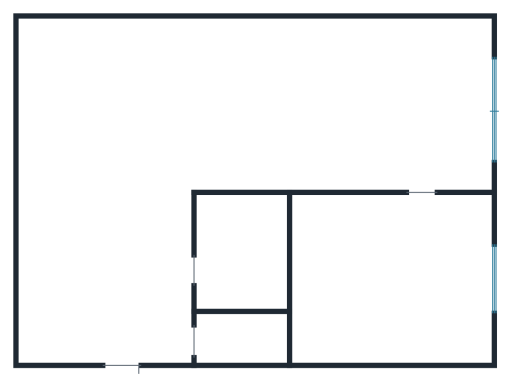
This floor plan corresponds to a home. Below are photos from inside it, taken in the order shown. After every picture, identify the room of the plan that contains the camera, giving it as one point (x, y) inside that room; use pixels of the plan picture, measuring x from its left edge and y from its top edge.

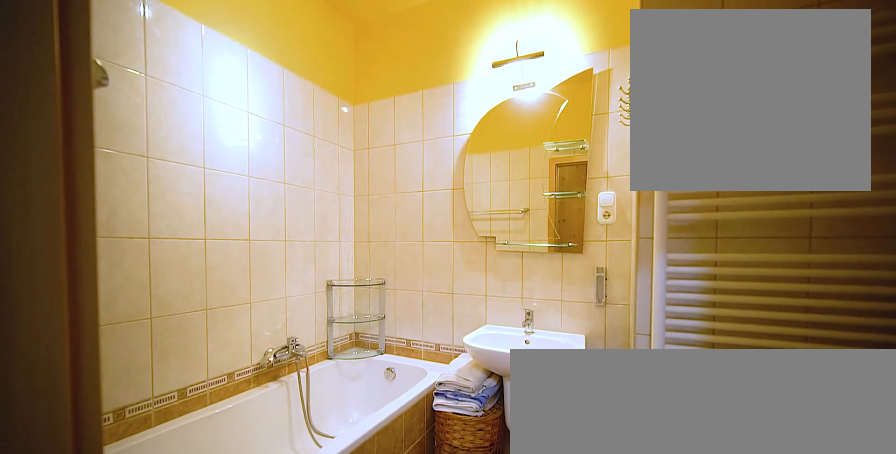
(239, 257)
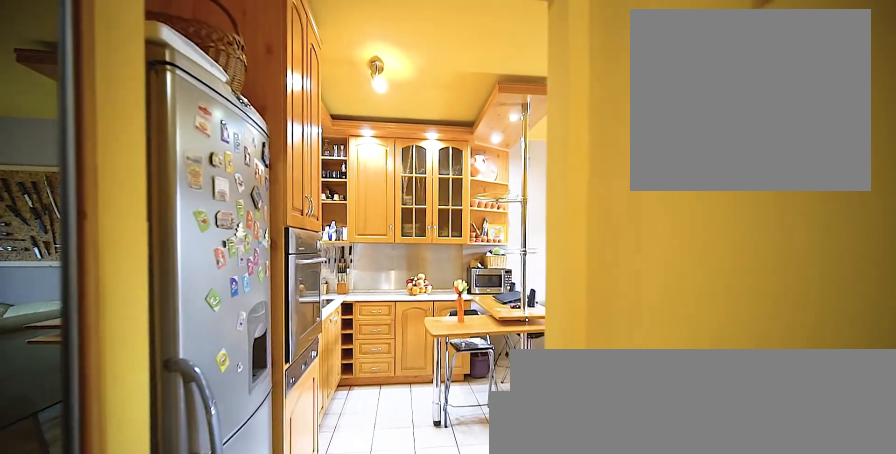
(109, 268)
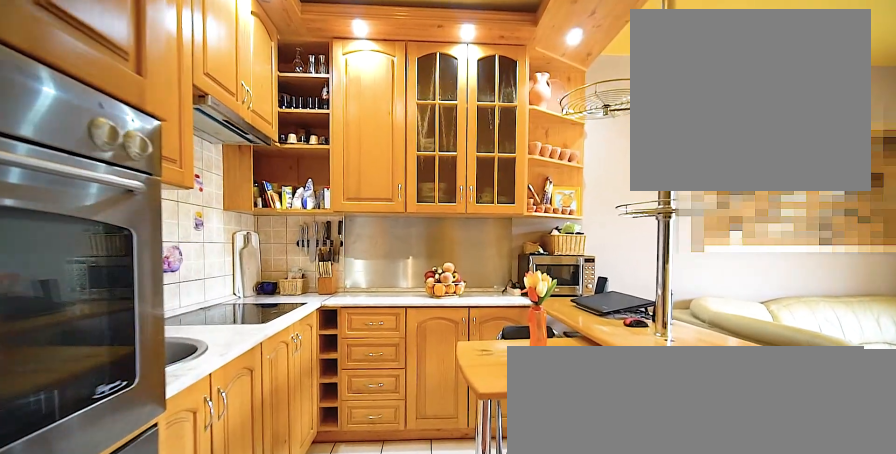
(227, 114)
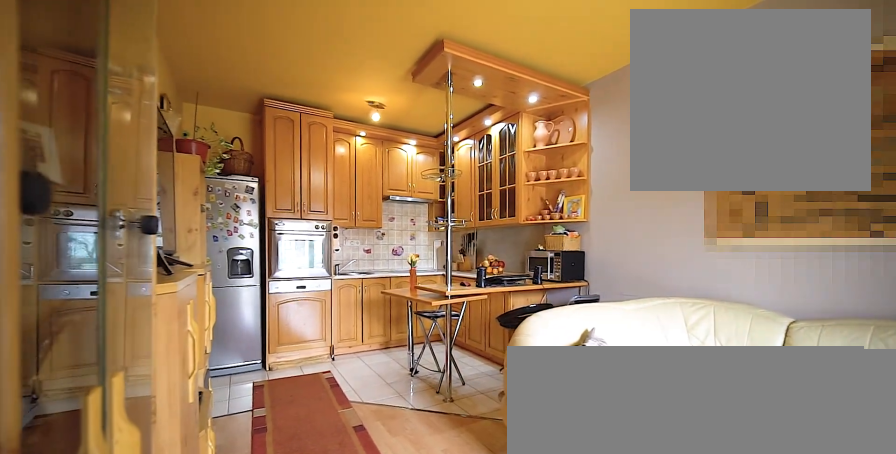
(226, 115)
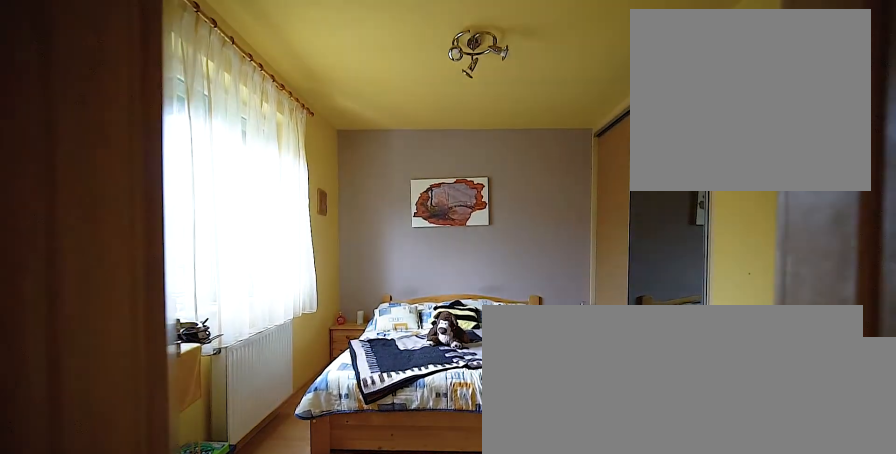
(389, 280)
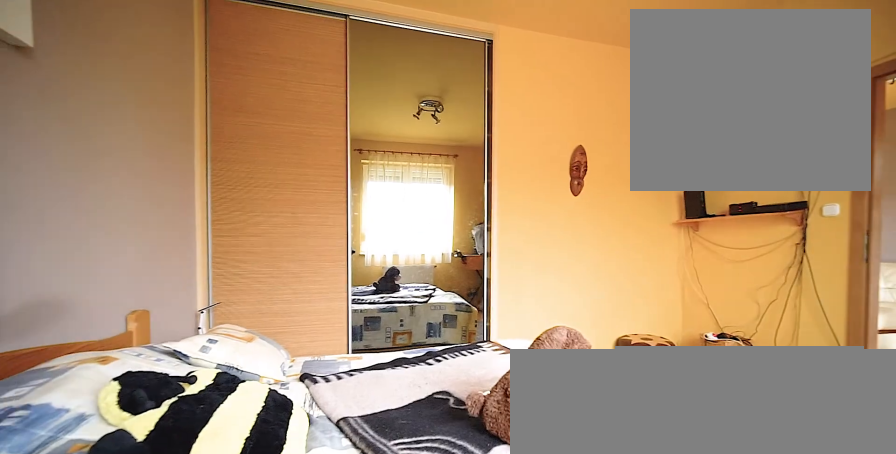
(390, 279)
